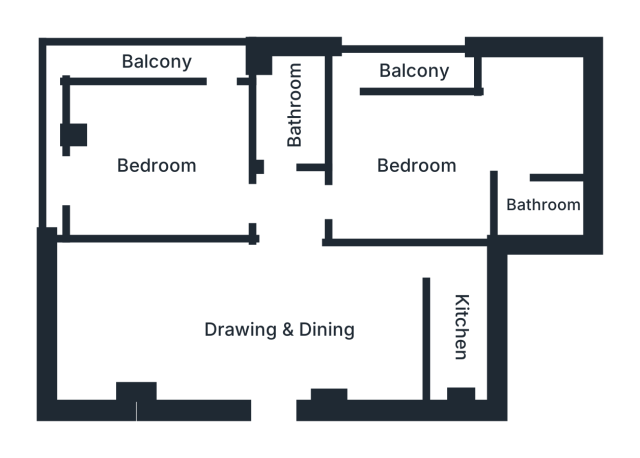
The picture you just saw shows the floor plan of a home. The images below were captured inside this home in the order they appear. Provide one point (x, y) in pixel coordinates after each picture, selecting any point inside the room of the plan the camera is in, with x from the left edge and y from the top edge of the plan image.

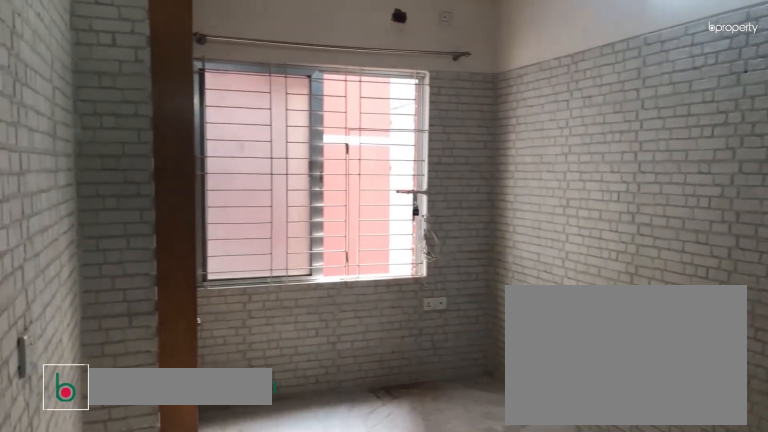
(280, 331)
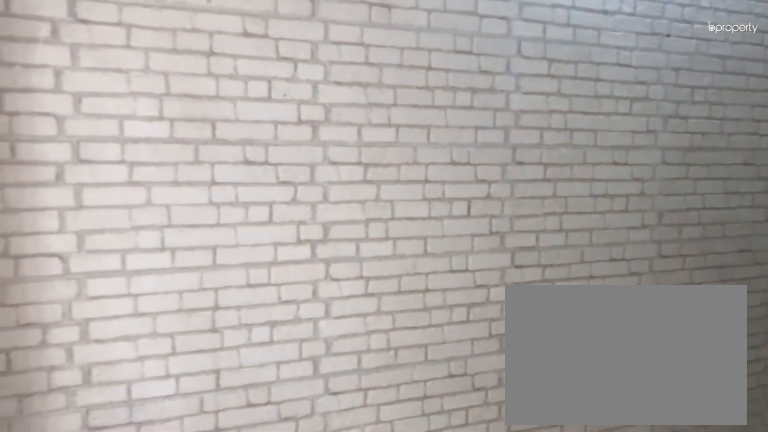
(280, 331)
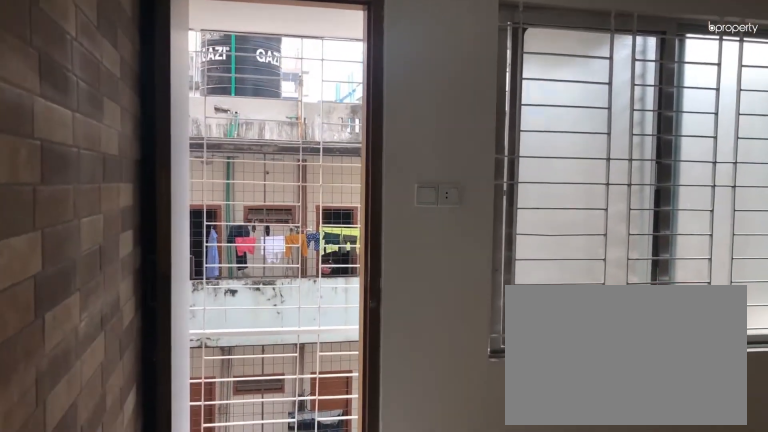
(414, 163)
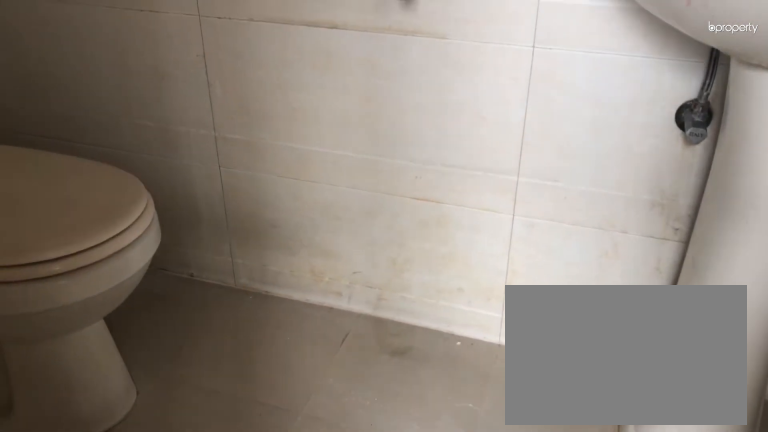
(544, 201)
